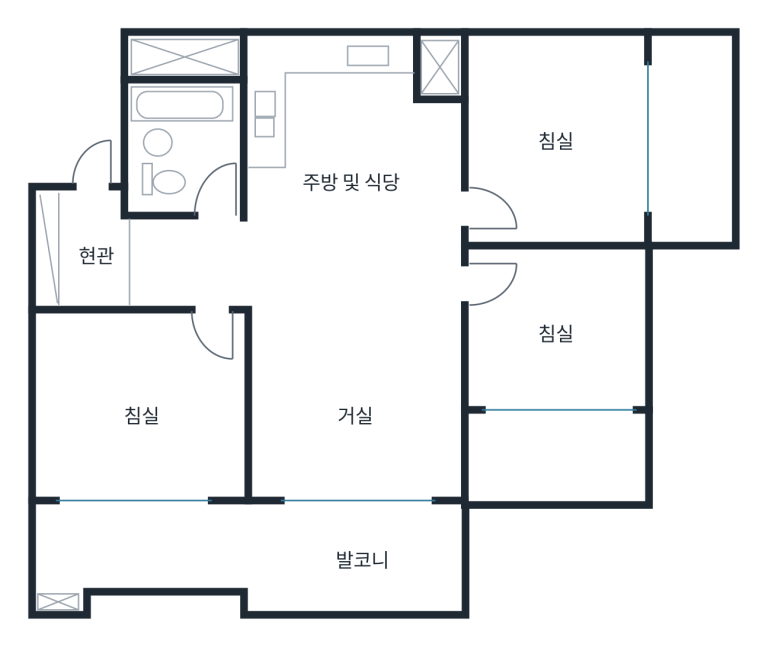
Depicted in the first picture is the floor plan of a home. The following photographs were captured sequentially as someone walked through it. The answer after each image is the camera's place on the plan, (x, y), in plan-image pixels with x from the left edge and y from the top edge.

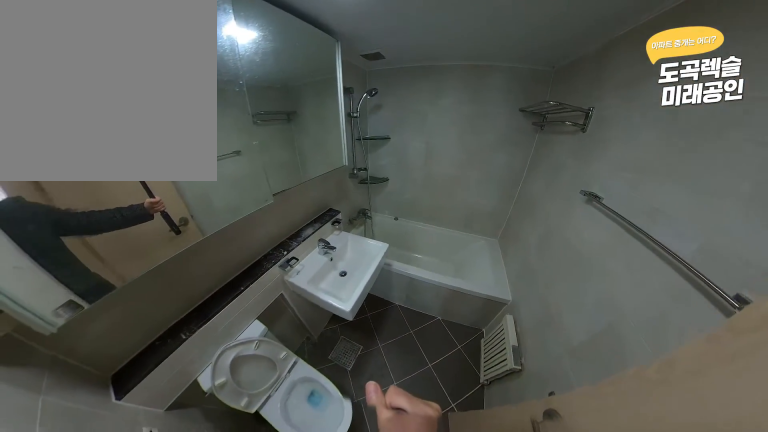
(213, 194)
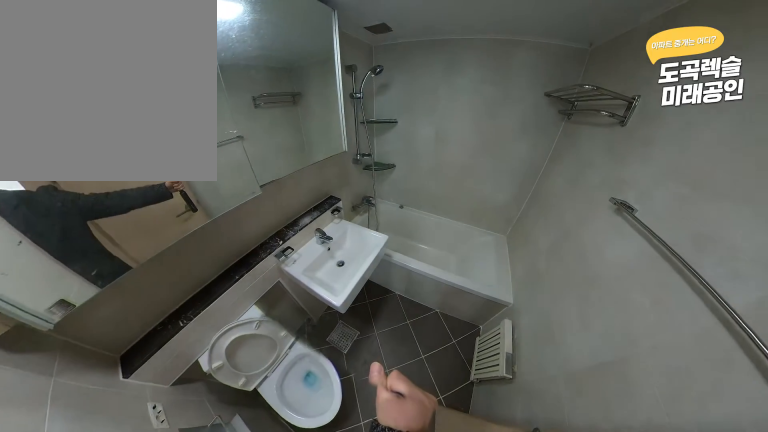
(210, 182)
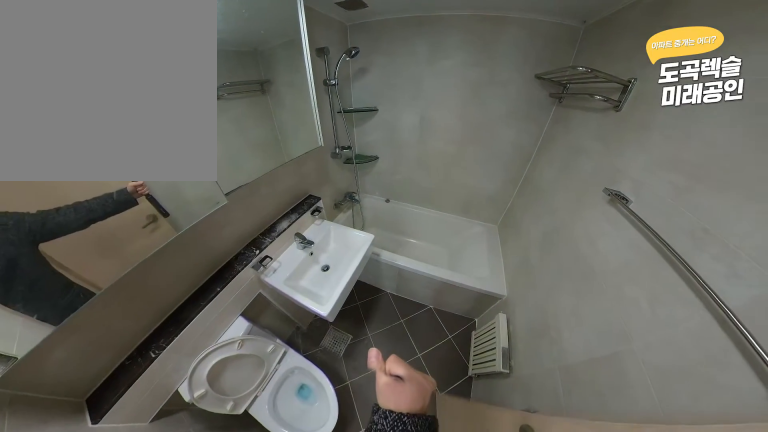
(209, 173)
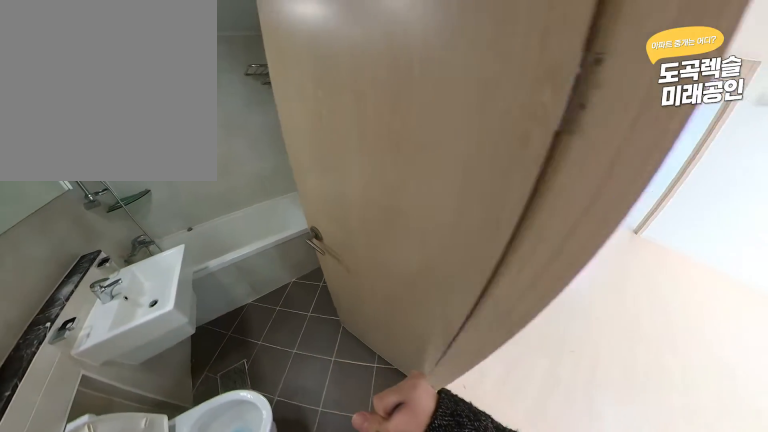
(209, 191)
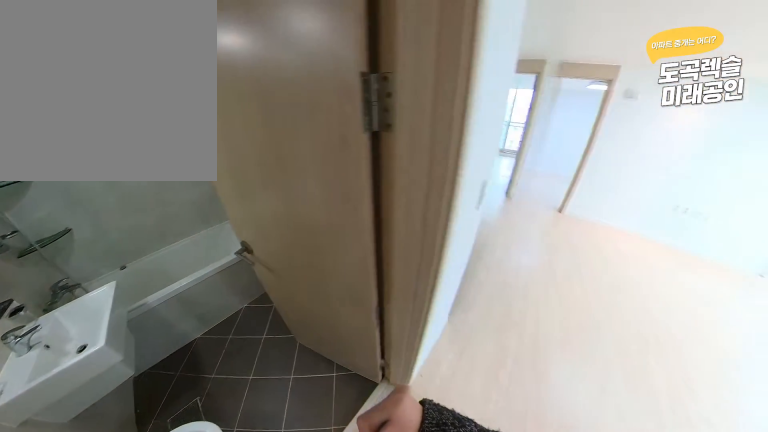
(209, 203)
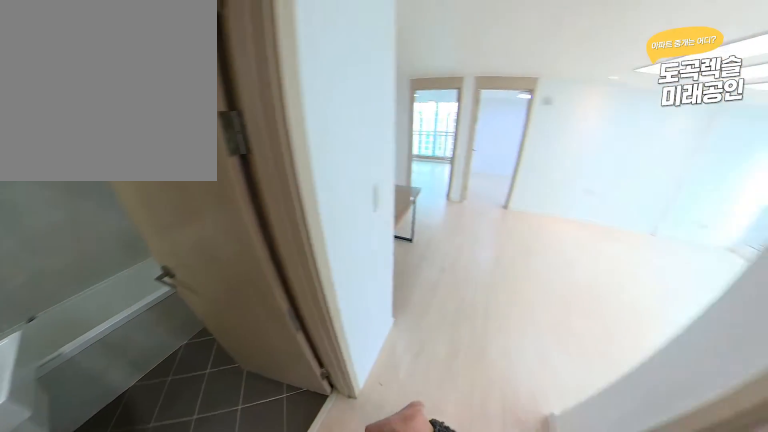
(209, 215)
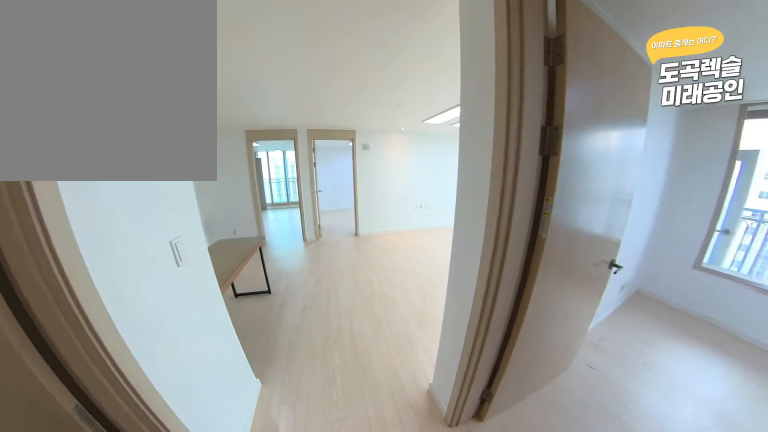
(209, 255)
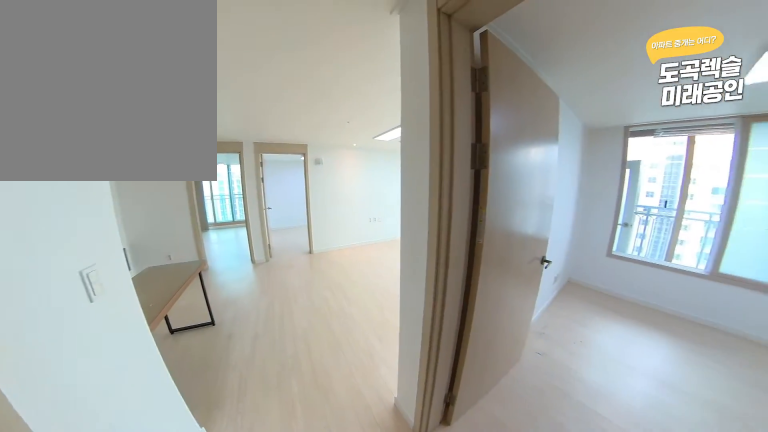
(209, 267)
